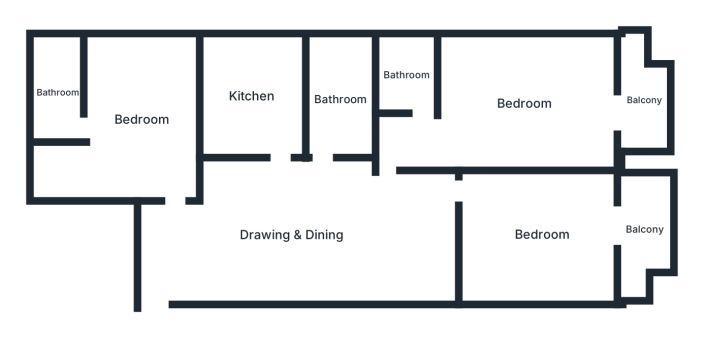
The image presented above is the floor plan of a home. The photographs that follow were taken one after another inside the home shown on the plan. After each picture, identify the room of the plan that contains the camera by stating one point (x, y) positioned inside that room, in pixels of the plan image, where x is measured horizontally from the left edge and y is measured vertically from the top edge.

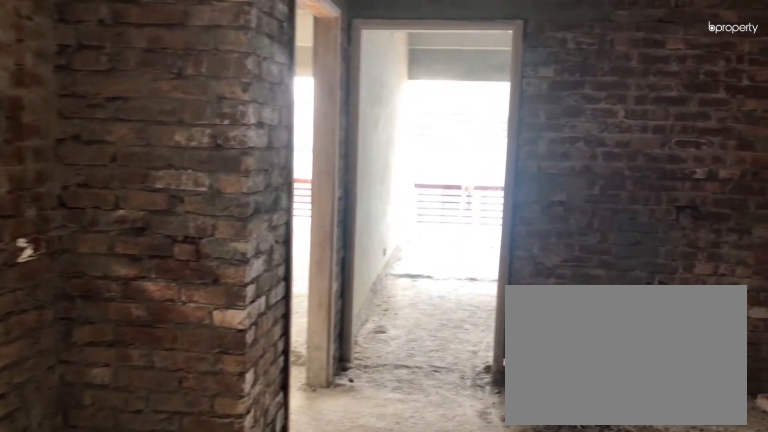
(290, 235)
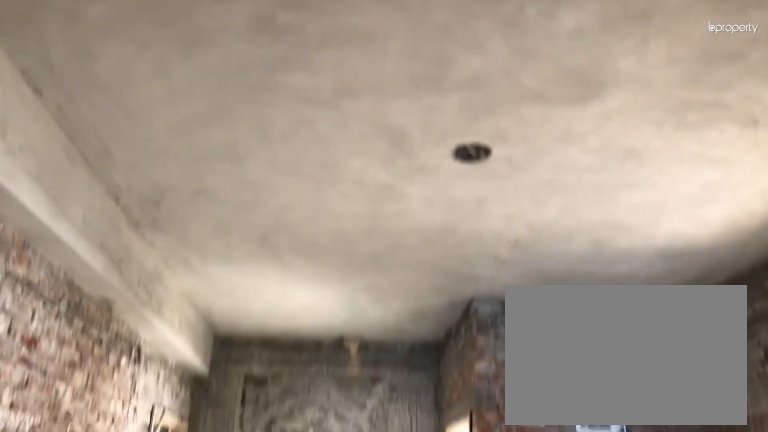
(290, 235)
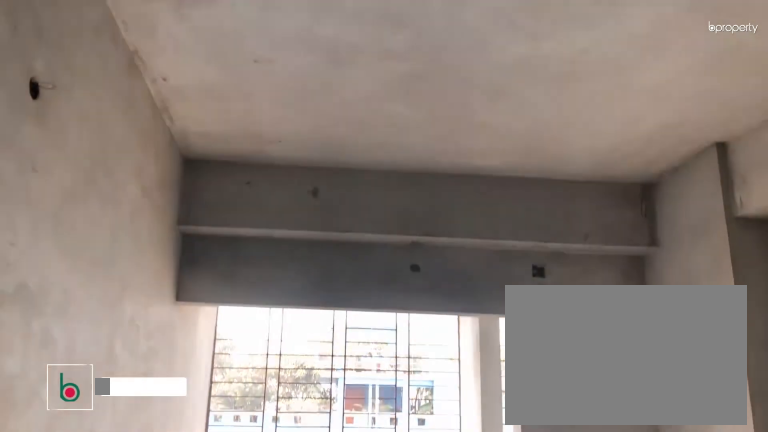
(541, 235)
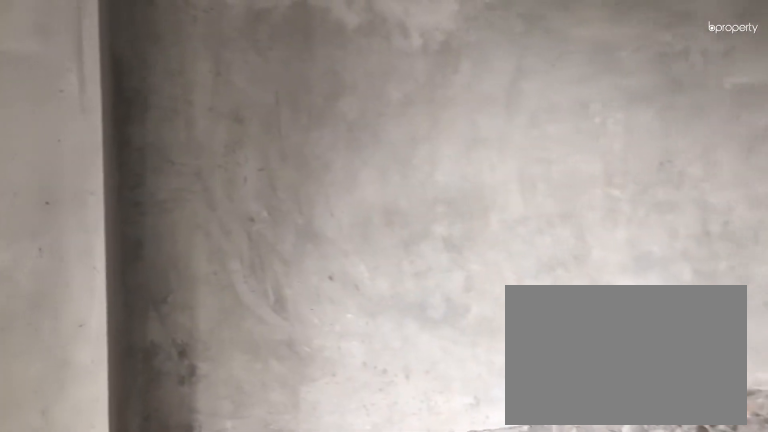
(541, 235)
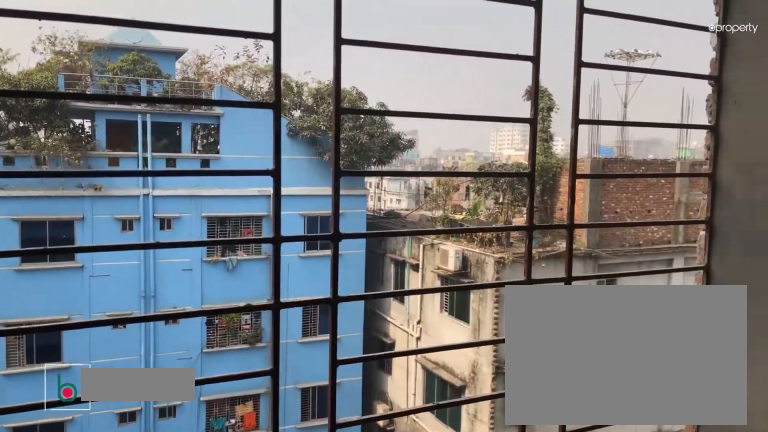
(643, 227)
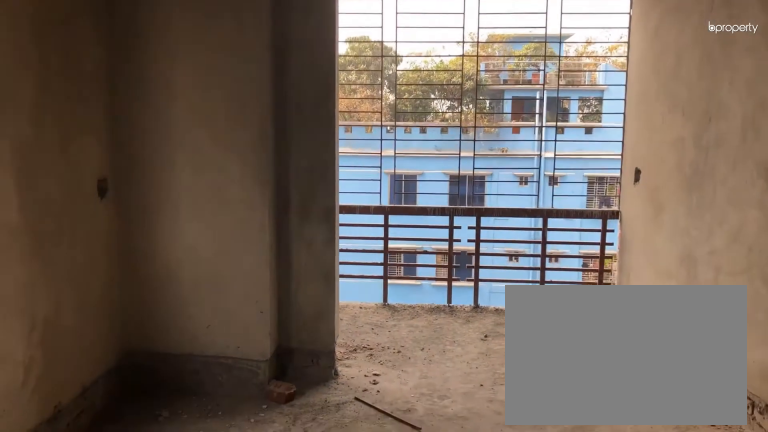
(523, 102)
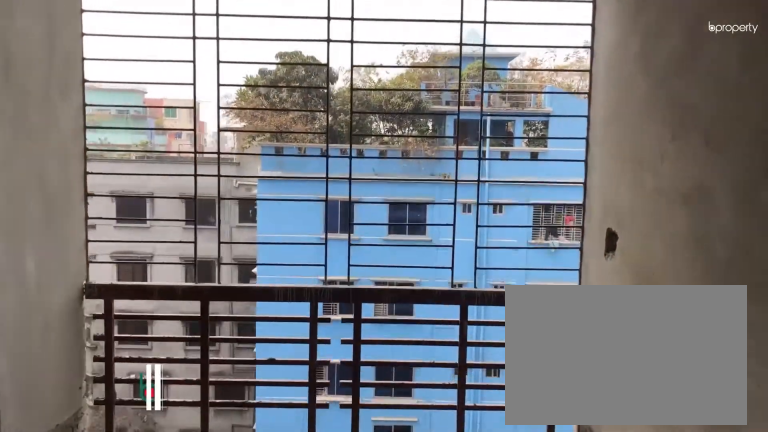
(643, 101)
